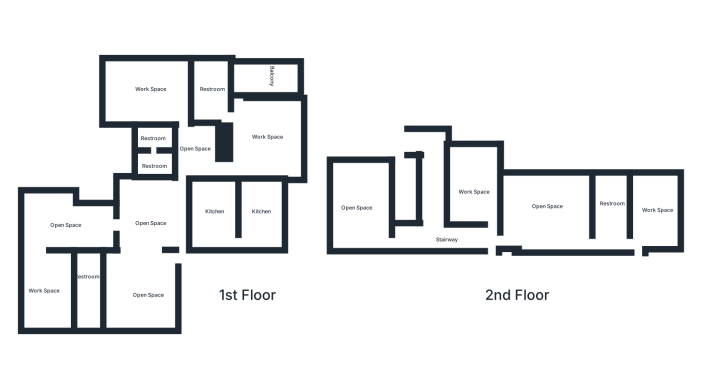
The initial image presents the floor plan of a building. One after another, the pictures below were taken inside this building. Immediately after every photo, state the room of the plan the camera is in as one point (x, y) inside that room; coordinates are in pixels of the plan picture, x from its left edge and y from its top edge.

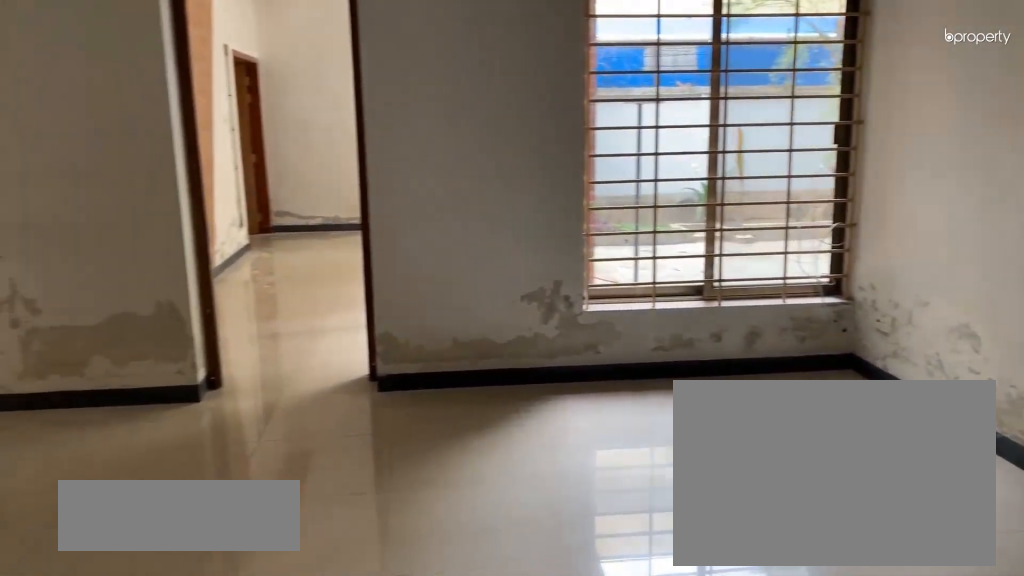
(148, 212)
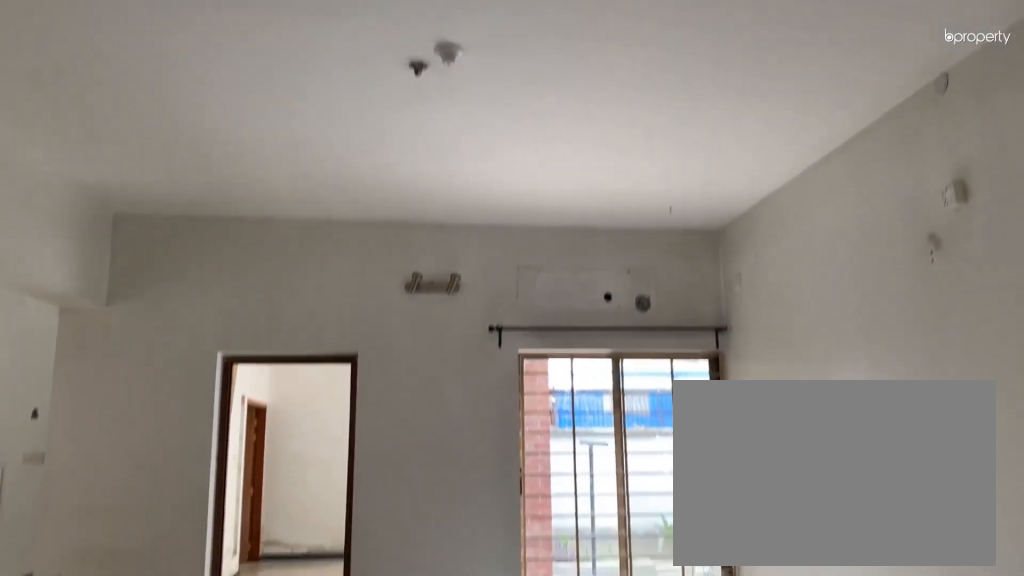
(145, 217)
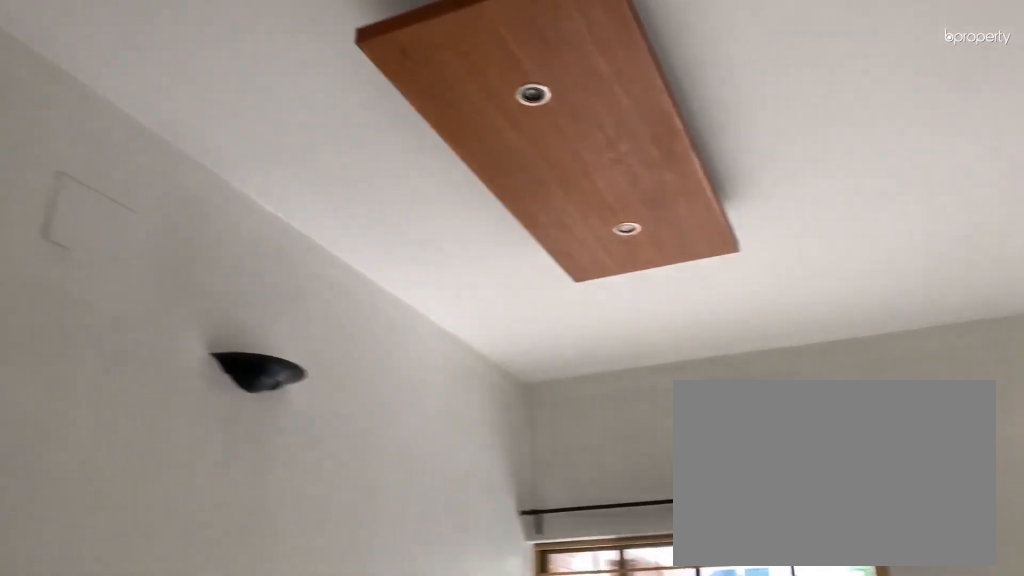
(139, 290)
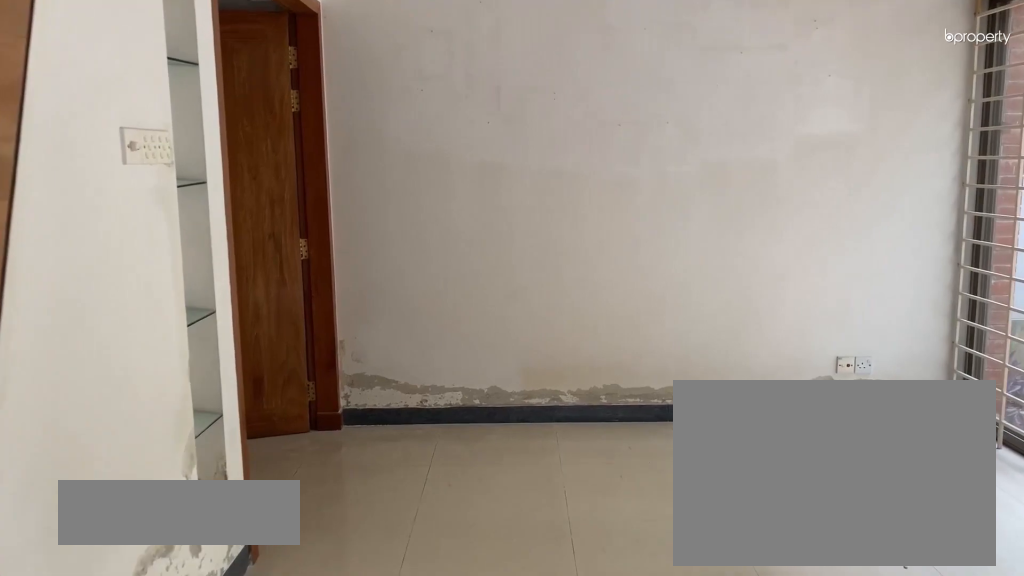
(62, 225)
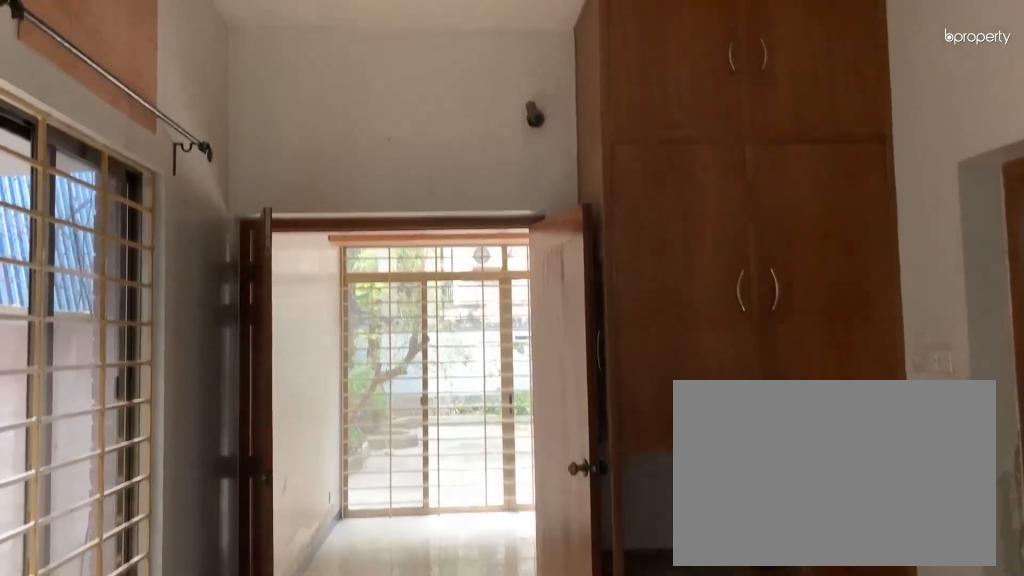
(48, 292)
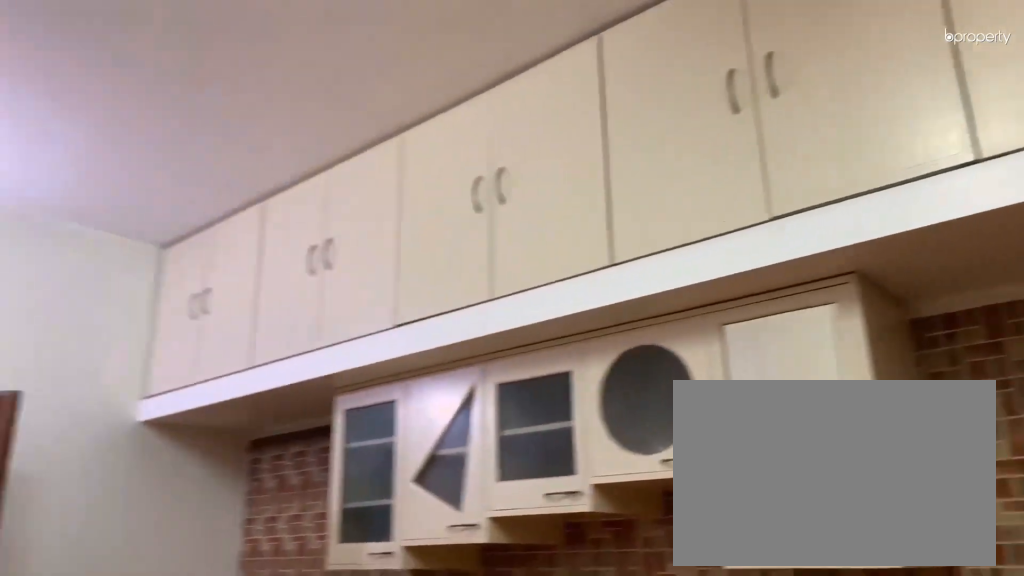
(213, 219)
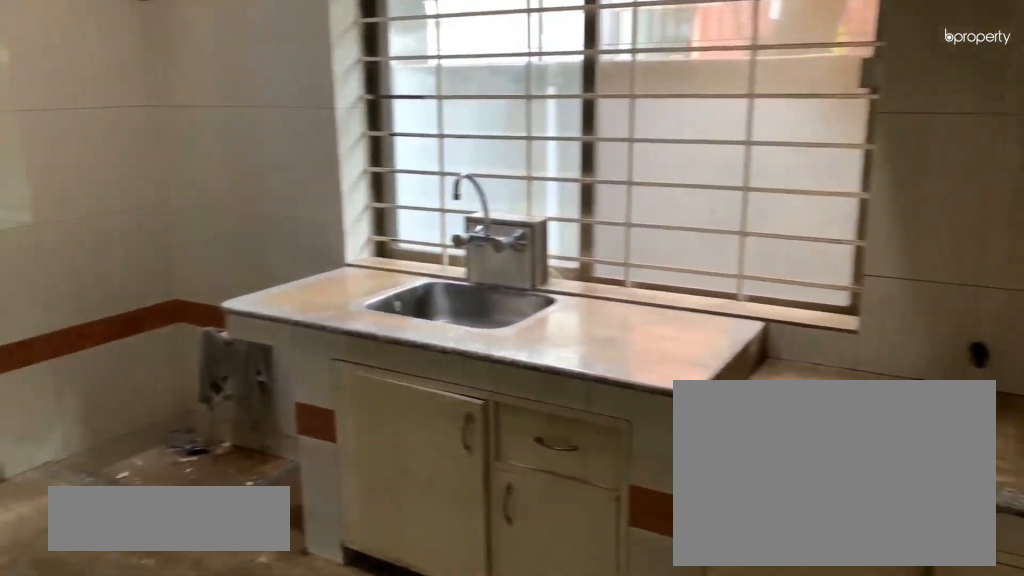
(263, 218)
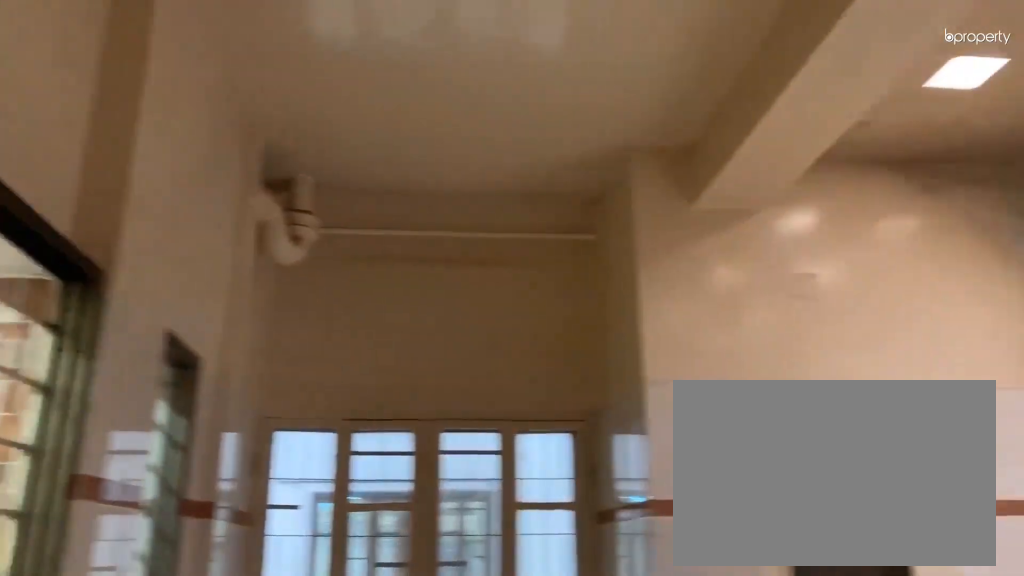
(263, 218)
